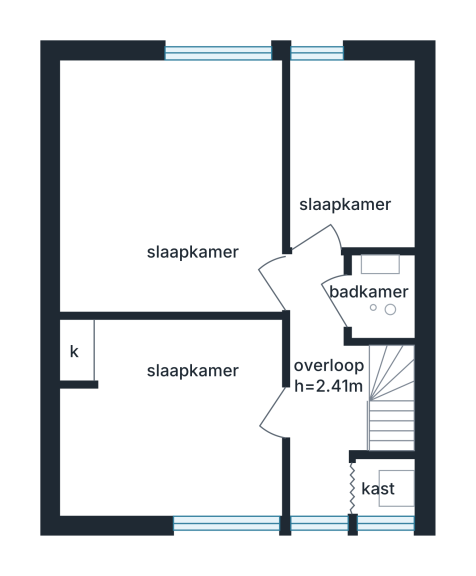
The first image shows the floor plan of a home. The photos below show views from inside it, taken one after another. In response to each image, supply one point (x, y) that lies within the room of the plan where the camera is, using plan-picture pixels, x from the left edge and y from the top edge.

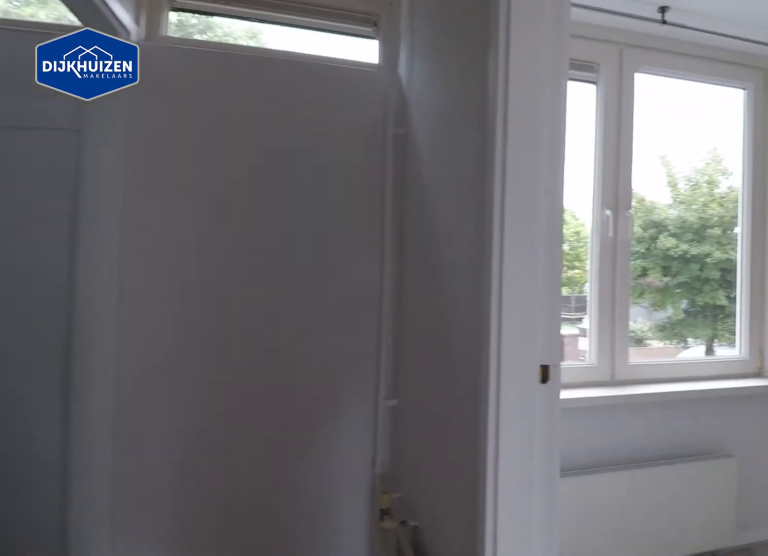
(322, 387)
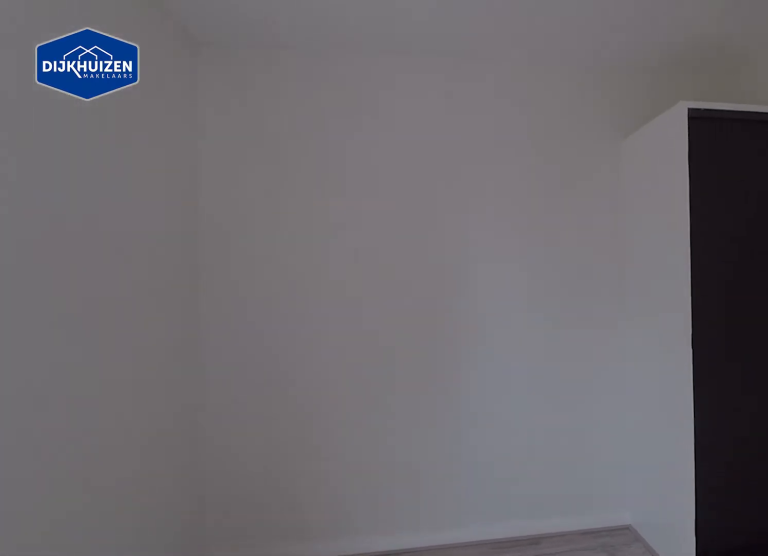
(203, 326)
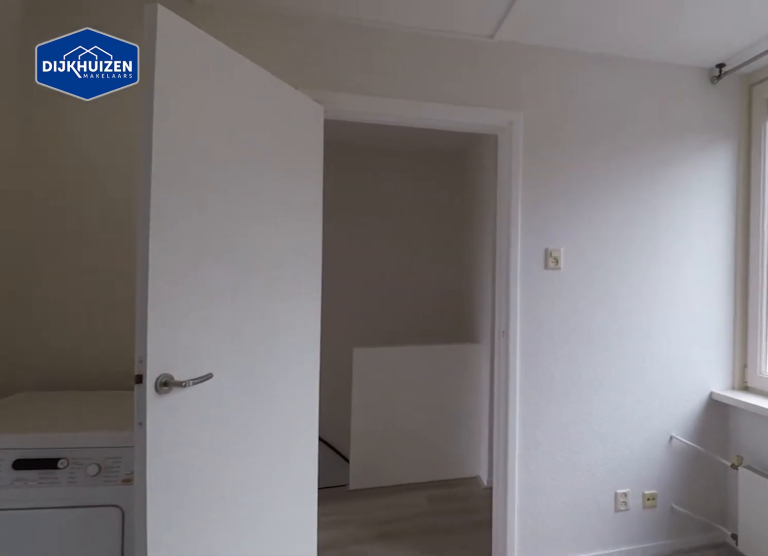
(203, 326)
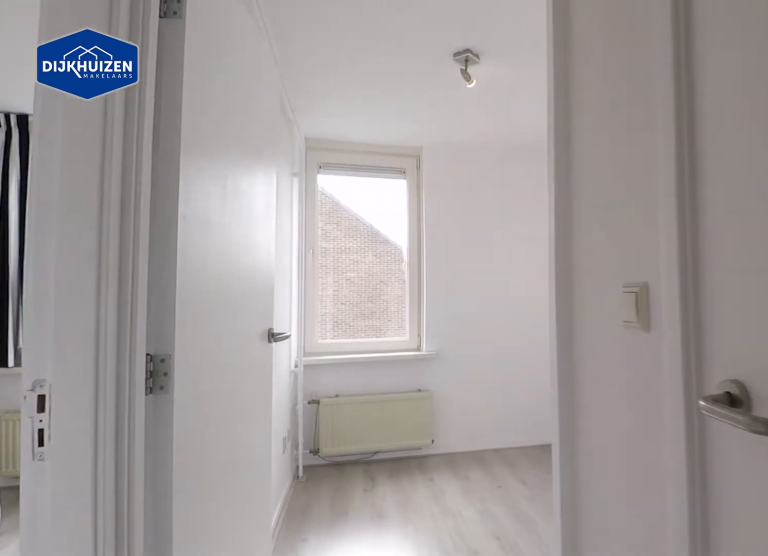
(322, 387)
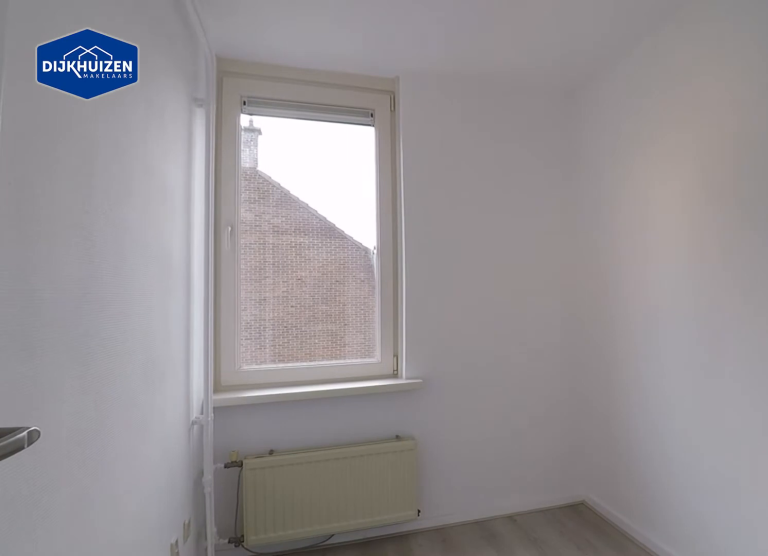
(350, 154)
